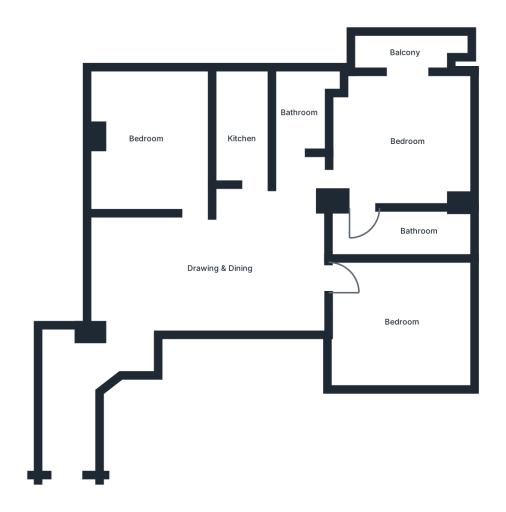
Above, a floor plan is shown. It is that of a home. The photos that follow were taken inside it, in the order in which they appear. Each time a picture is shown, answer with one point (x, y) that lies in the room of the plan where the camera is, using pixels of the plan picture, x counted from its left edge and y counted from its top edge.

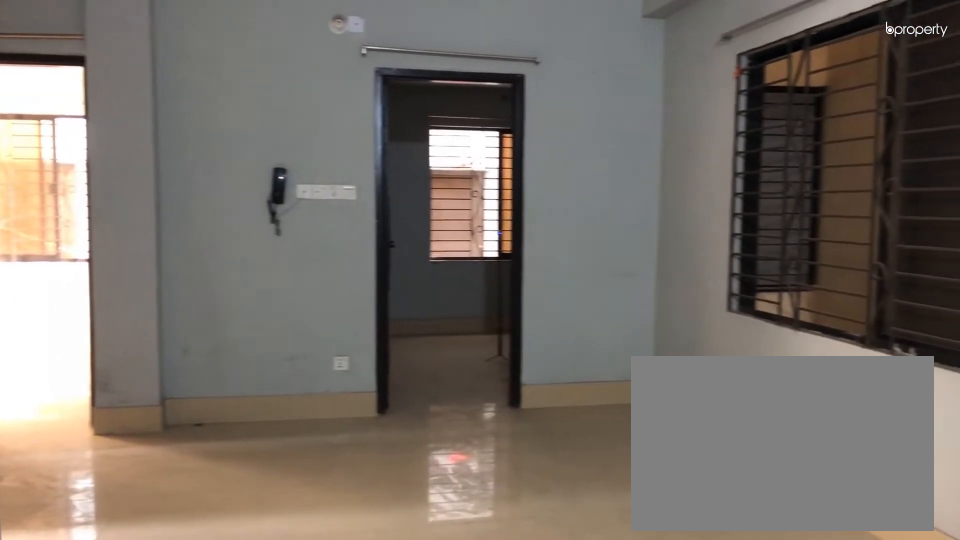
(203, 272)
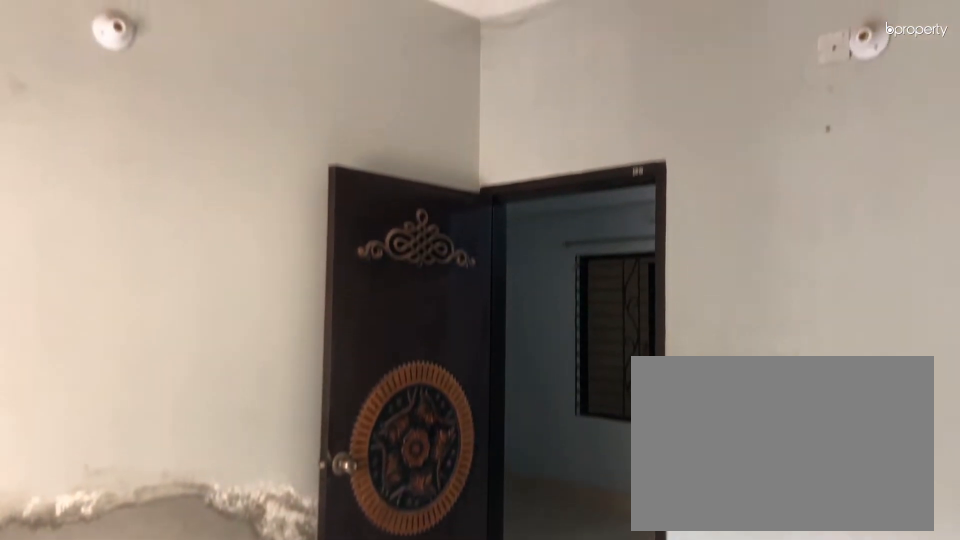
(160, 145)
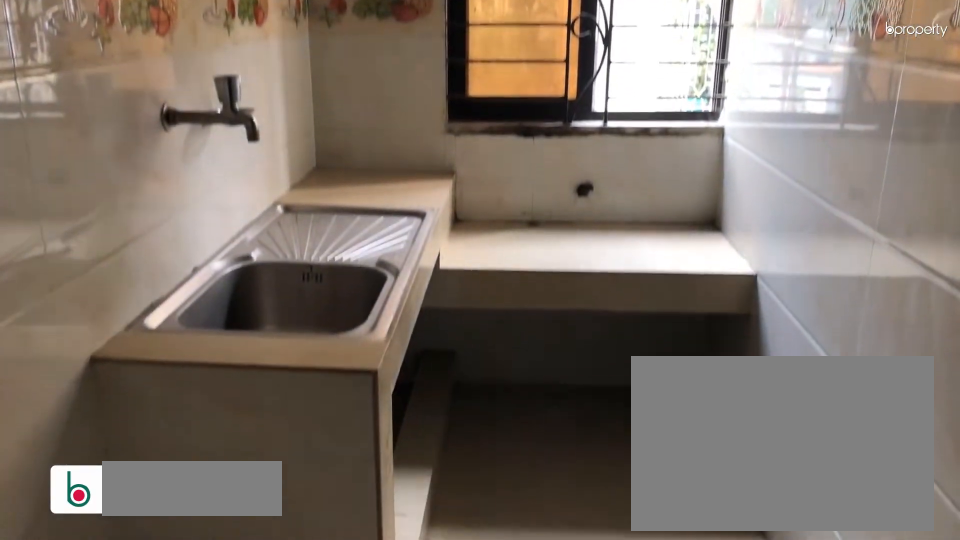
(245, 126)
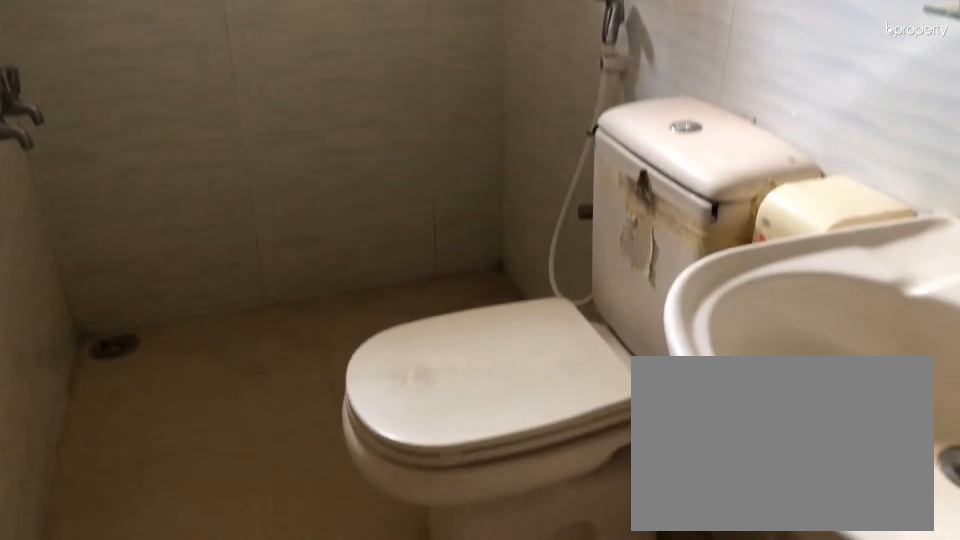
(301, 107)
